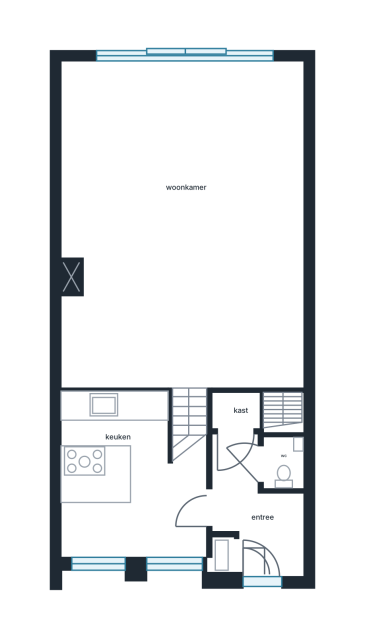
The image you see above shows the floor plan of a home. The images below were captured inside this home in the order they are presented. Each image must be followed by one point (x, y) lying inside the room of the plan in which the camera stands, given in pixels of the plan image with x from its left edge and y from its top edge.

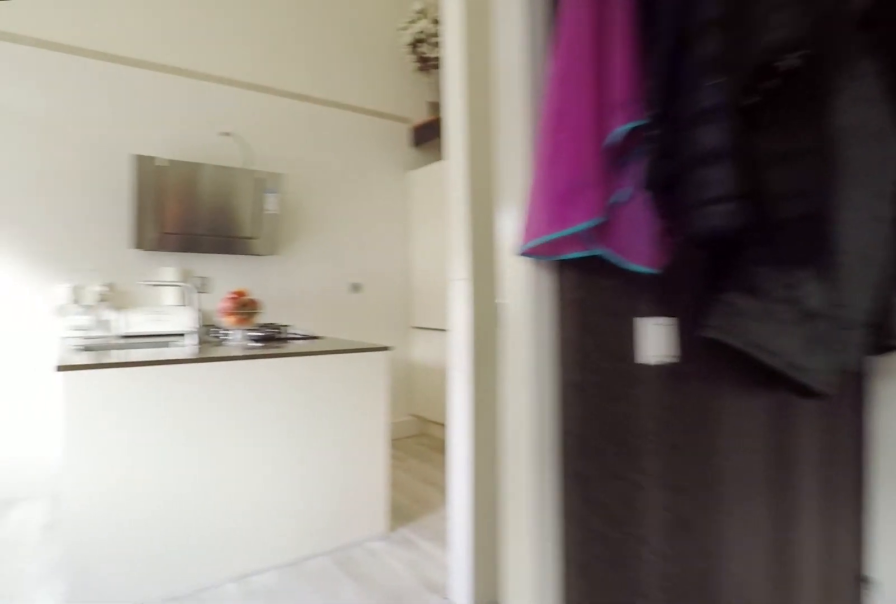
(255, 511)
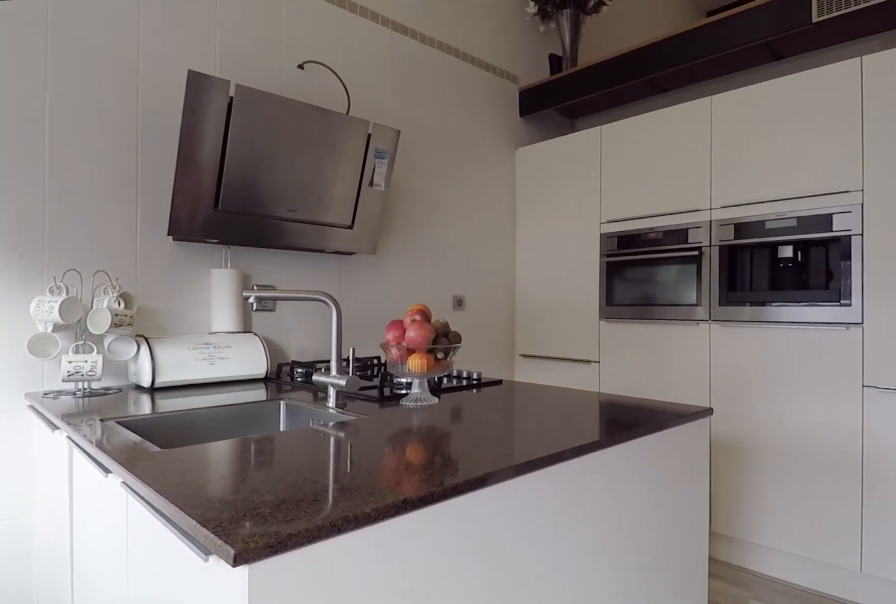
(128, 479)
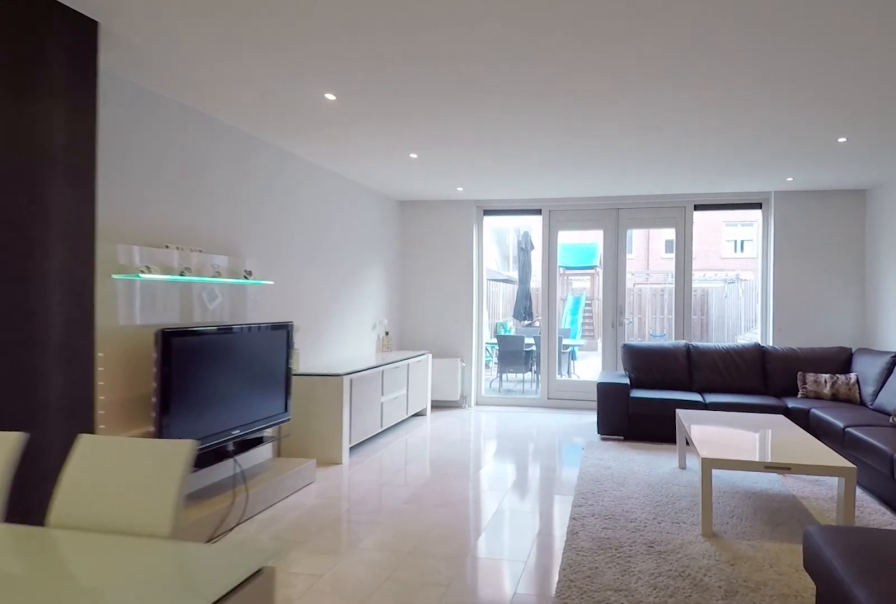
(178, 204)
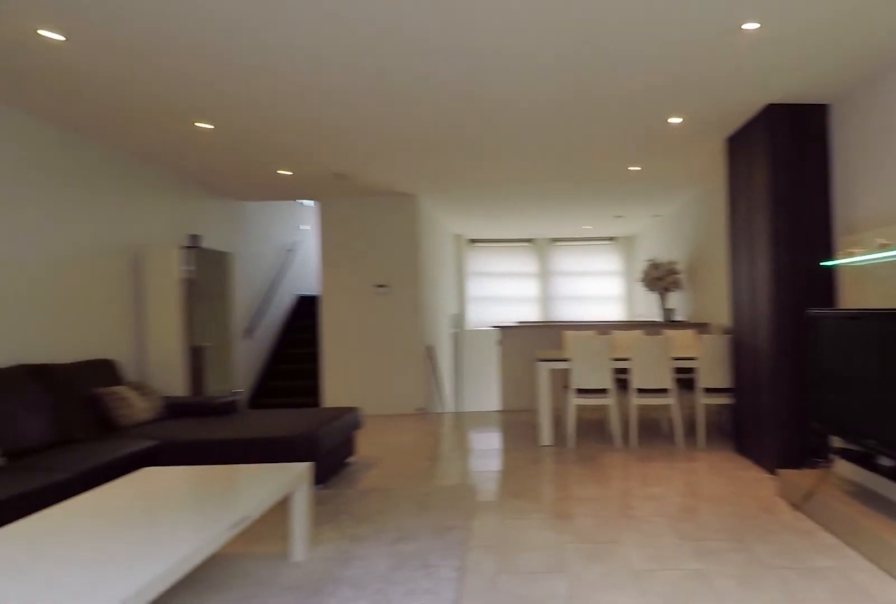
(178, 204)
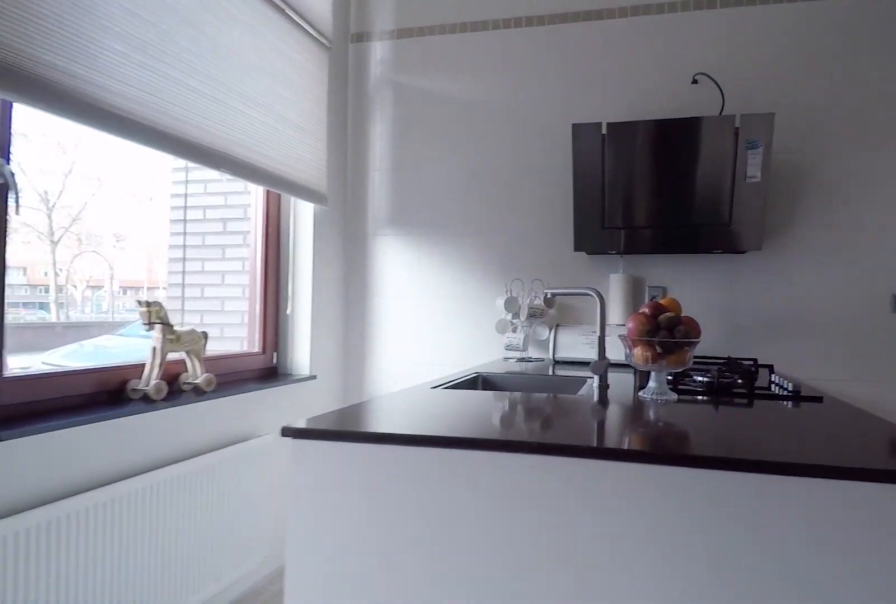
(129, 479)
